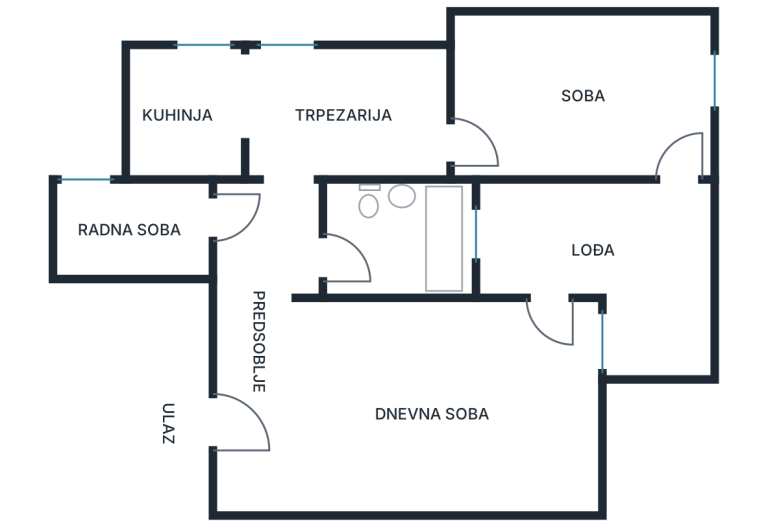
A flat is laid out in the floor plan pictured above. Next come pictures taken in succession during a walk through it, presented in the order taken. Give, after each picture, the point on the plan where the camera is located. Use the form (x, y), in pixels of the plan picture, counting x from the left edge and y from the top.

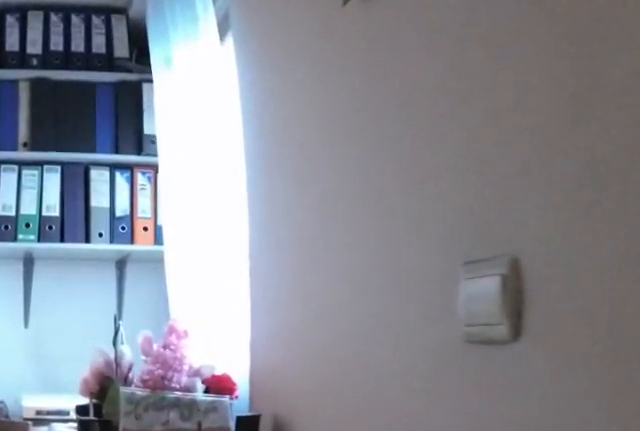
(201, 218)
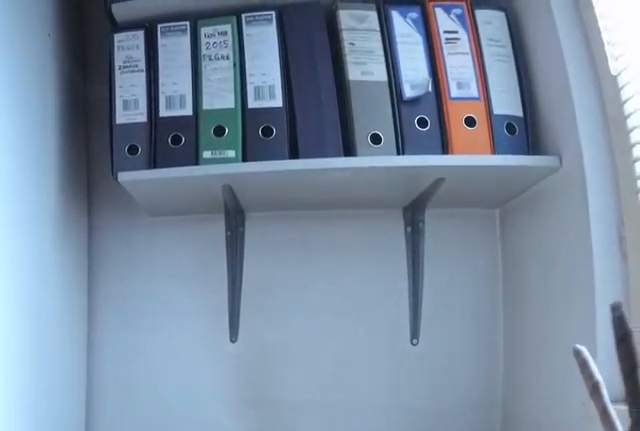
(111, 219)
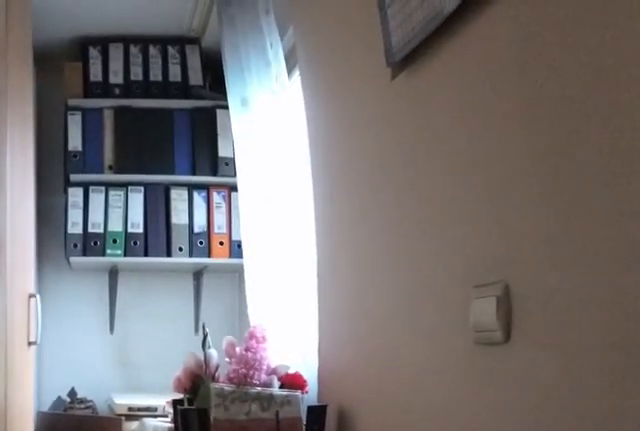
(212, 219)
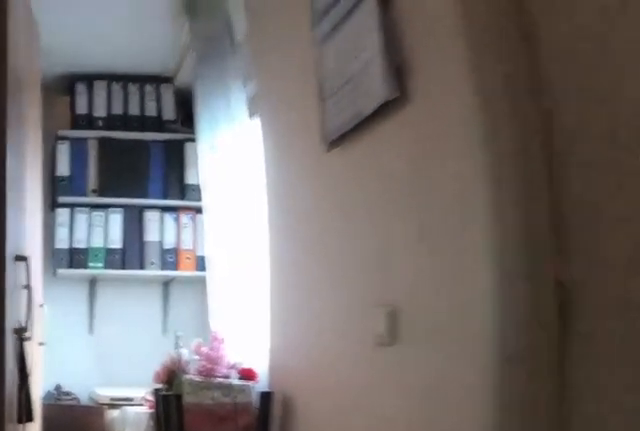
(231, 223)
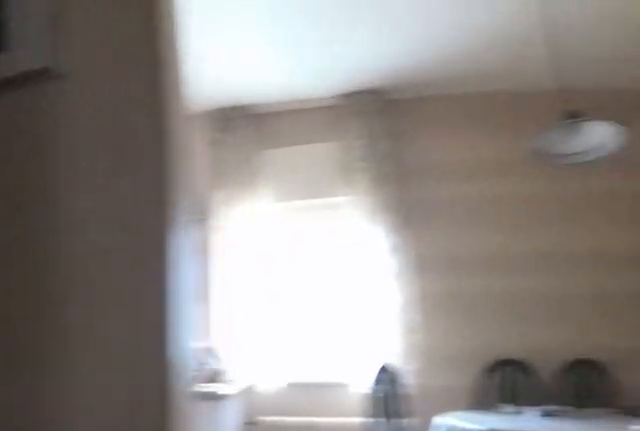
(263, 250)
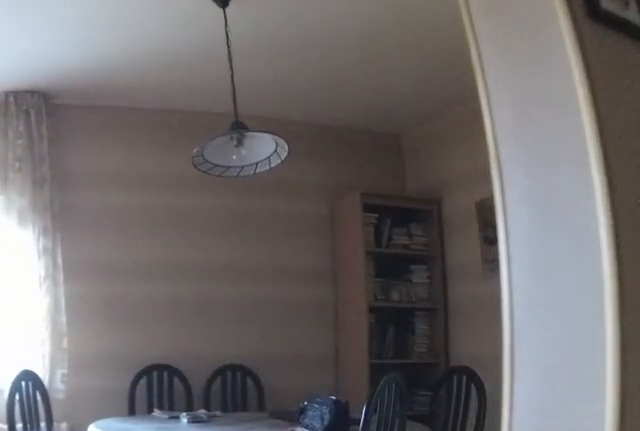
(279, 233)
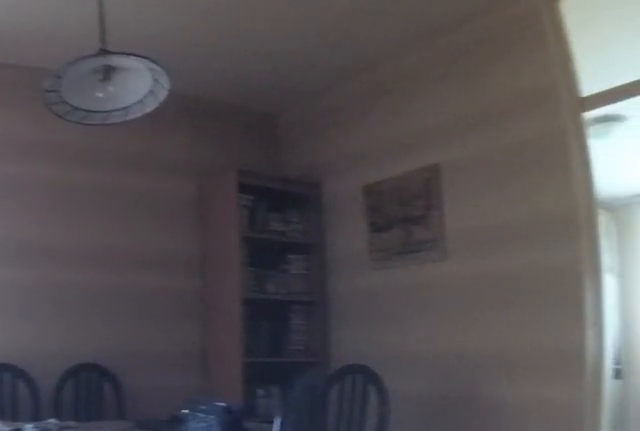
(271, 202)
